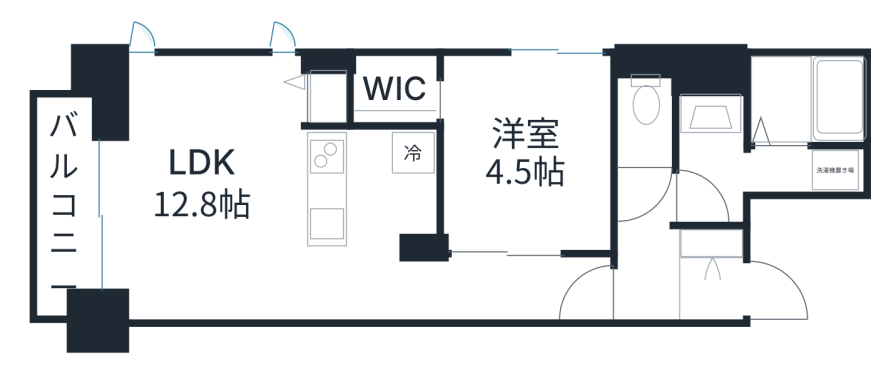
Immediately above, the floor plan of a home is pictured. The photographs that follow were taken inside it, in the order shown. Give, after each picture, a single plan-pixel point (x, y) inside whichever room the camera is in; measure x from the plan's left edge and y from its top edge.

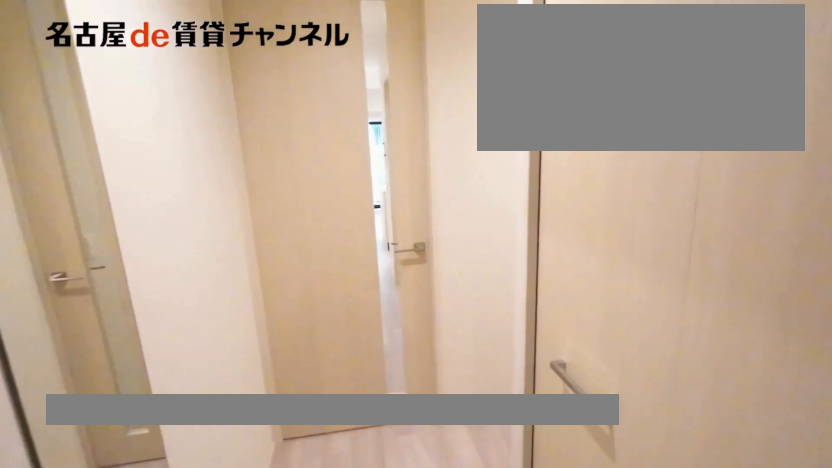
(713, 240)
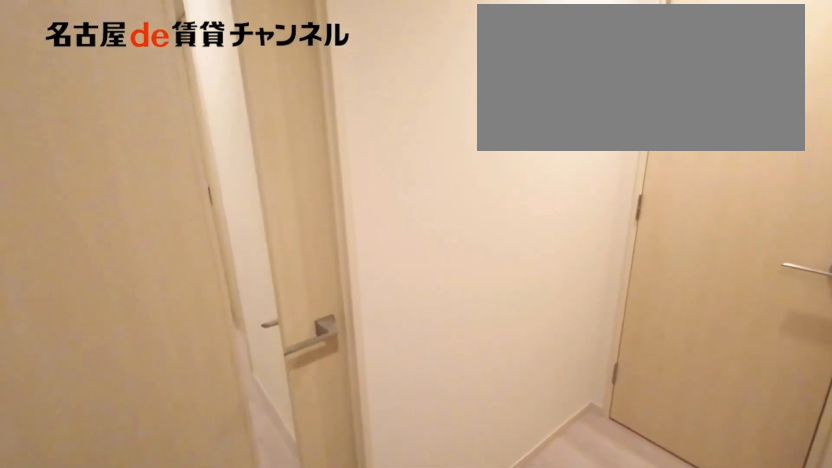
(713, 240)
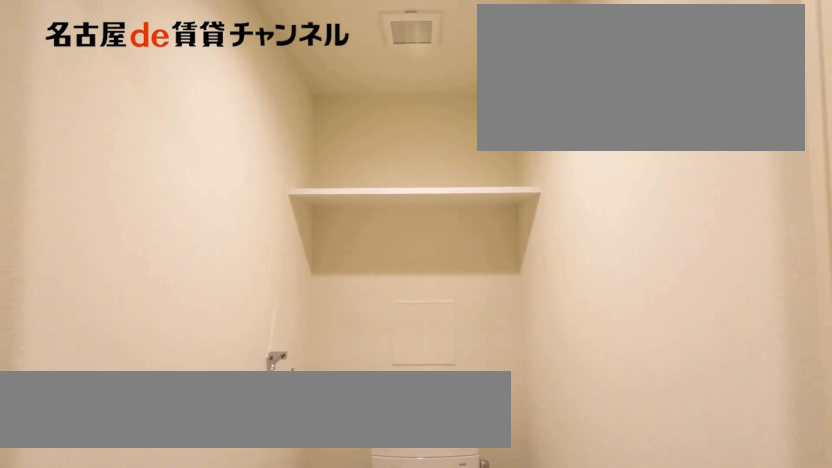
(647, 109)
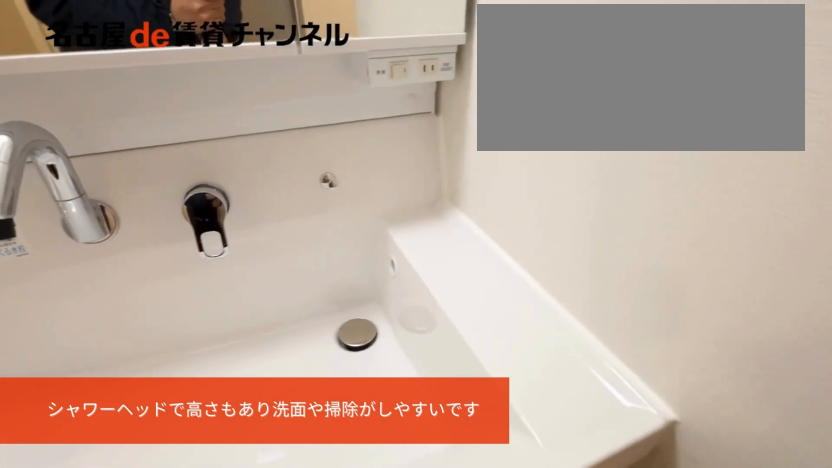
(764, 172)
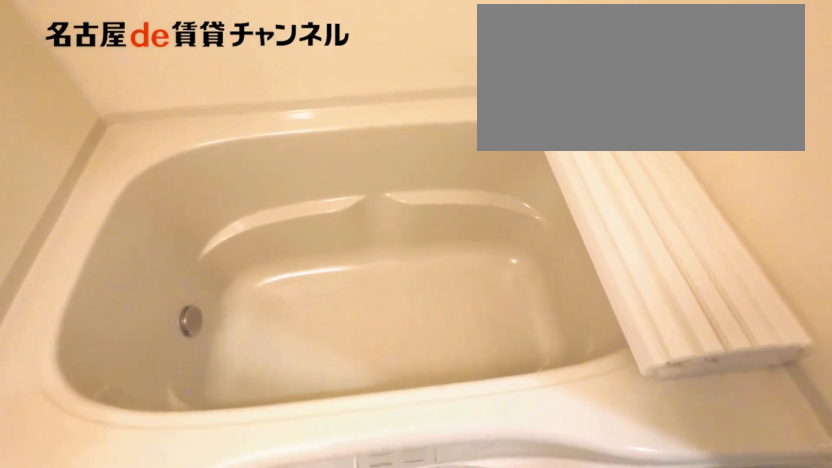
(762, 131)
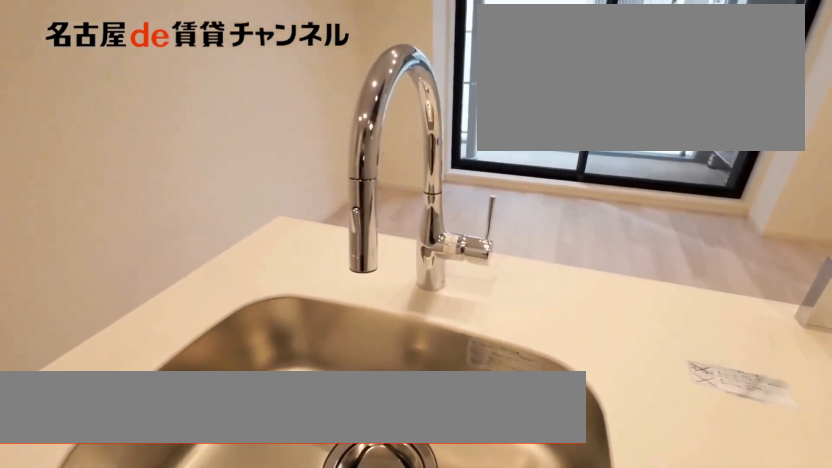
(374, 191)
